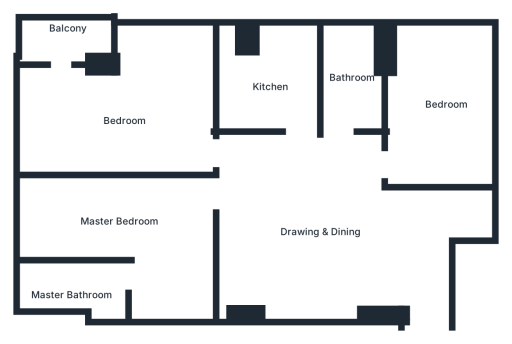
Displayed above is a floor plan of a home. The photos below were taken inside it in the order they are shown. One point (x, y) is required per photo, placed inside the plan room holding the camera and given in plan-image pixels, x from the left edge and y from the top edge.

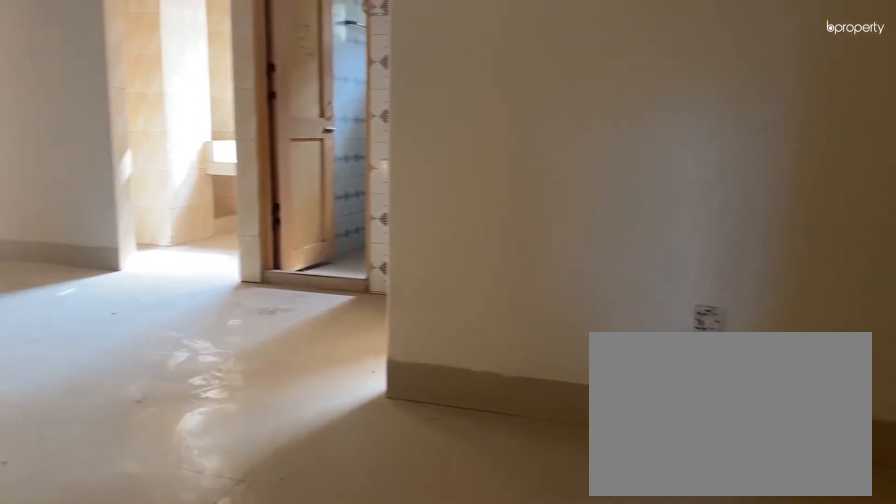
(421, 239)
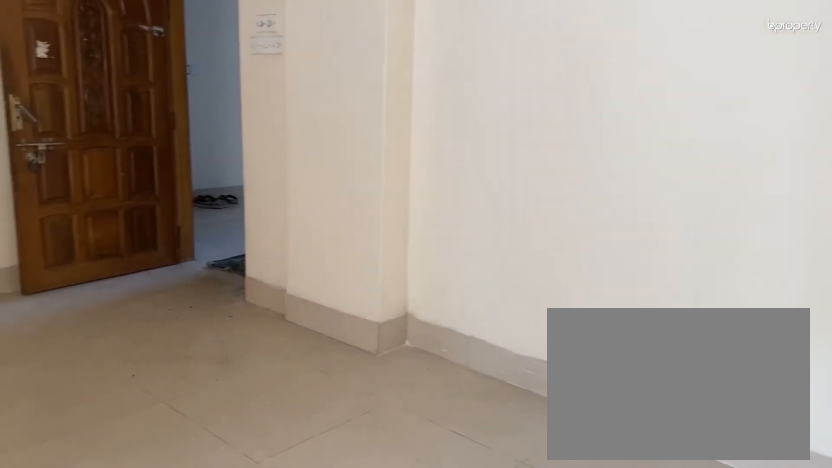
(305, 221)
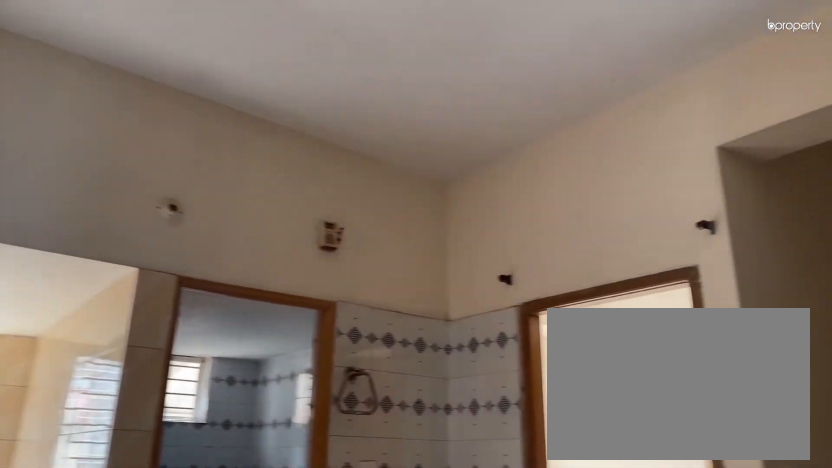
(305, 221)
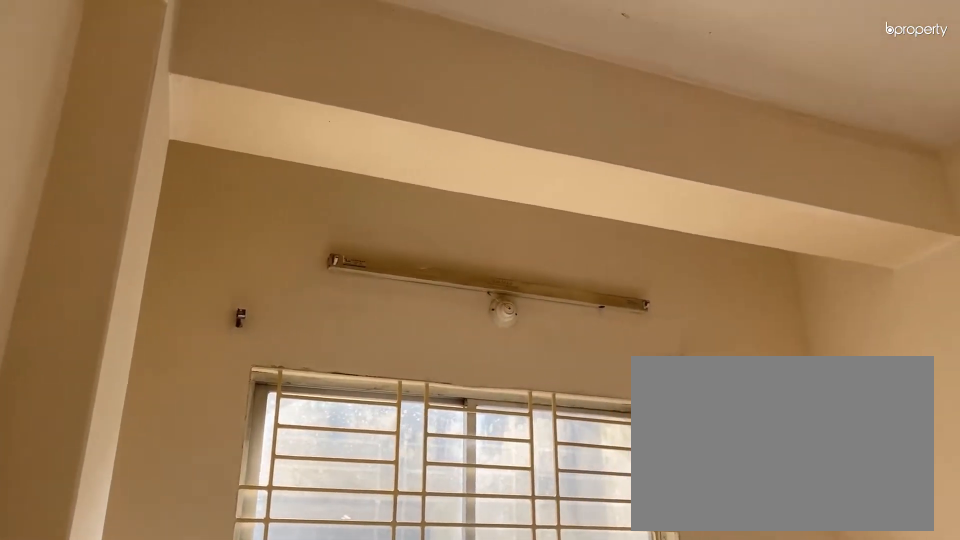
(442, 92)
